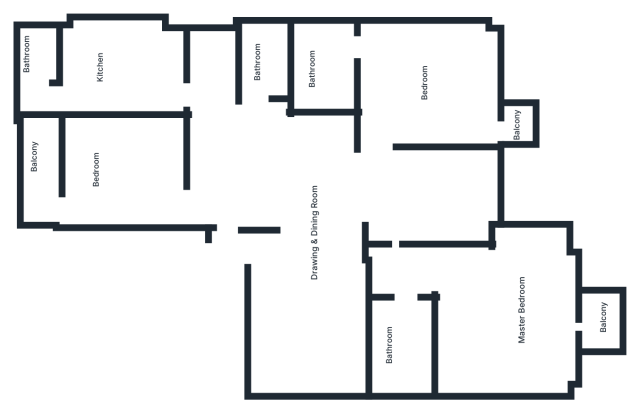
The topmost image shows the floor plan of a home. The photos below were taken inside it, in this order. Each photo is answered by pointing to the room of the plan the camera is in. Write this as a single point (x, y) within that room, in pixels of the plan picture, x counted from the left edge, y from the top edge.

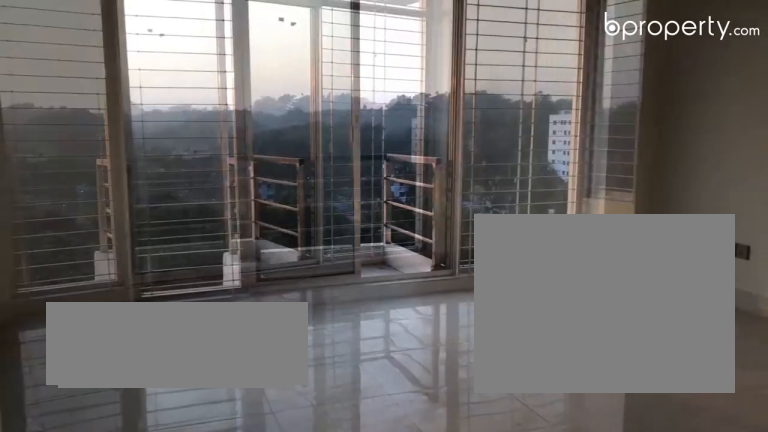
(510, 307)
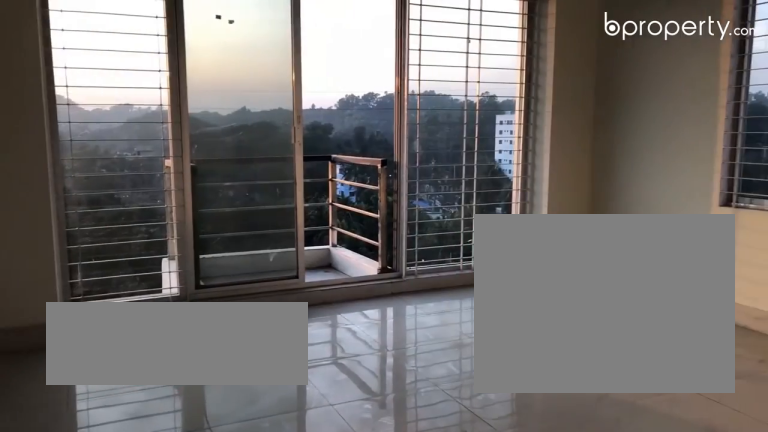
(510, 307)
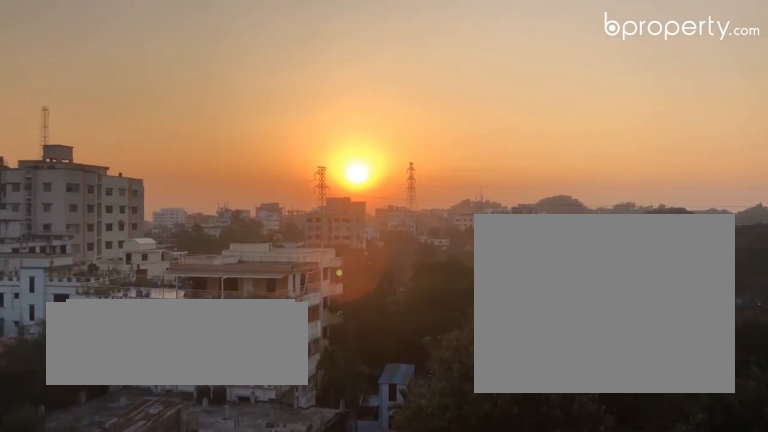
(604, 323)
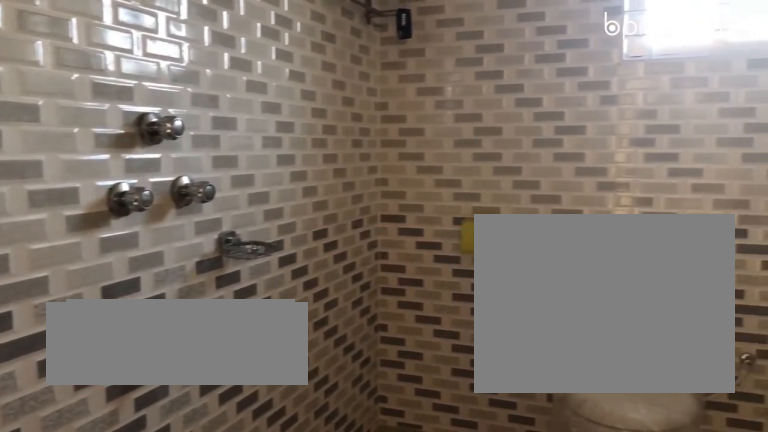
(397, 335)
